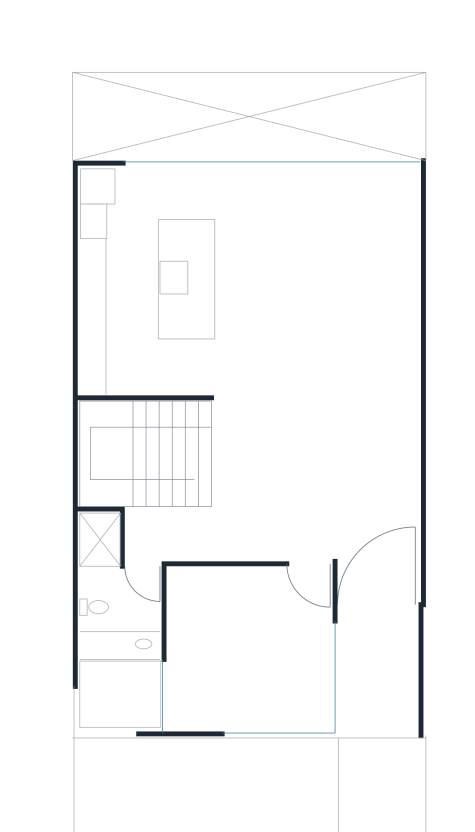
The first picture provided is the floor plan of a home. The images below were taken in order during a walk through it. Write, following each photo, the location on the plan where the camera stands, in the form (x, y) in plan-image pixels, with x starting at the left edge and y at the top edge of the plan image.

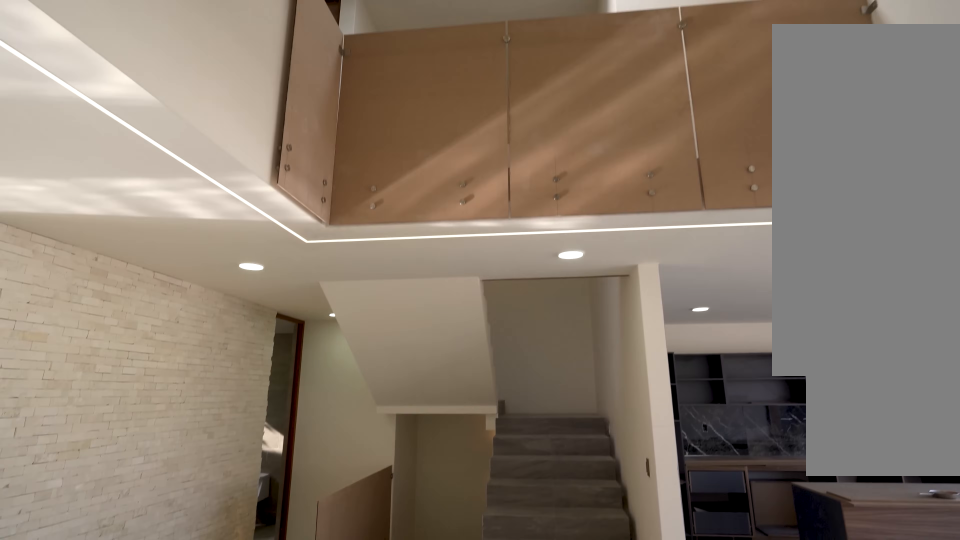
(386, 439)
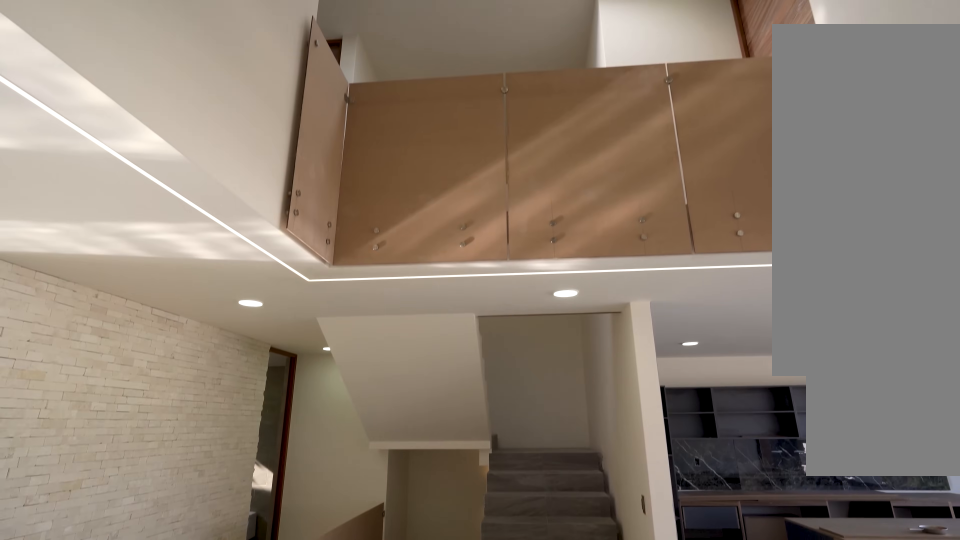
(386, 439)
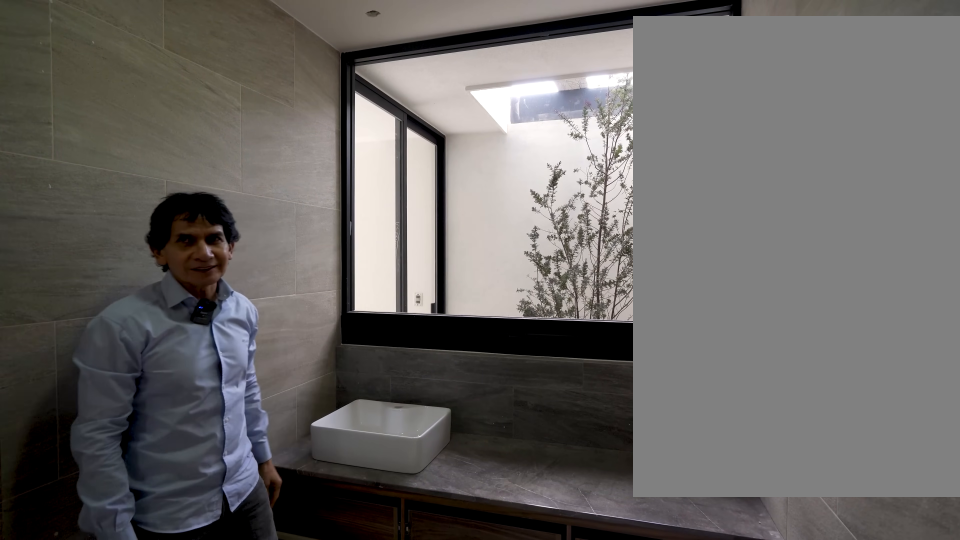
(136, 591)
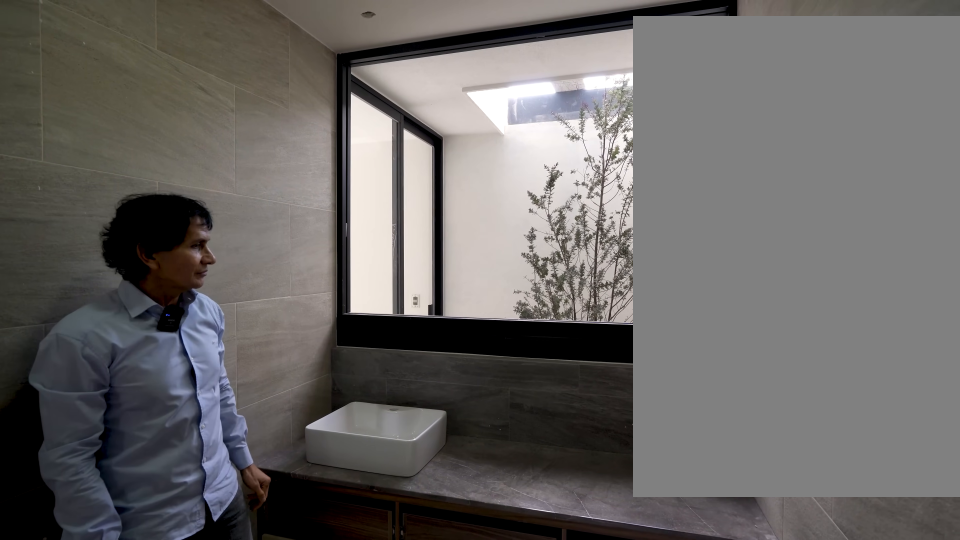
(136, 593)
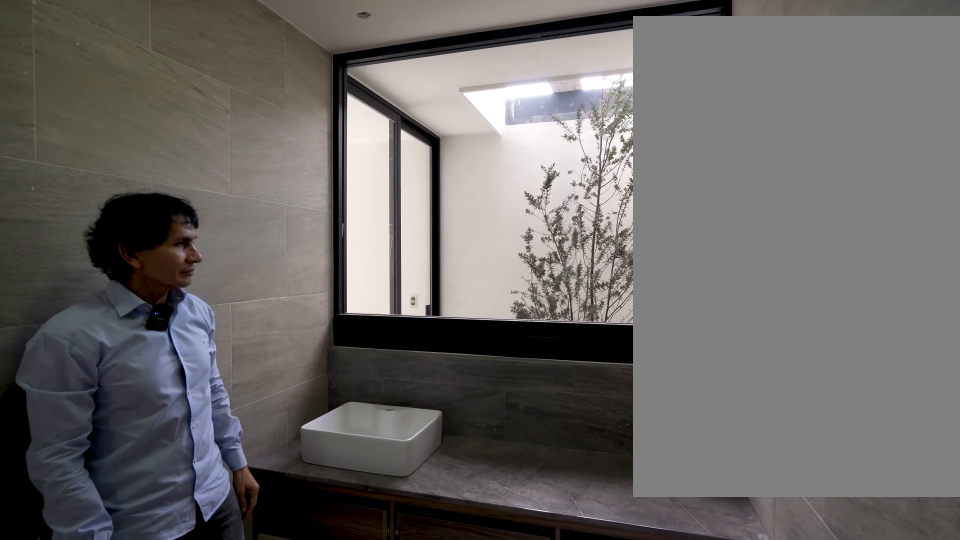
(134, 594)
